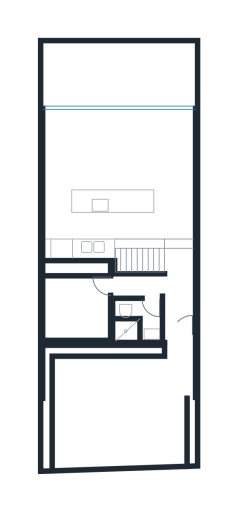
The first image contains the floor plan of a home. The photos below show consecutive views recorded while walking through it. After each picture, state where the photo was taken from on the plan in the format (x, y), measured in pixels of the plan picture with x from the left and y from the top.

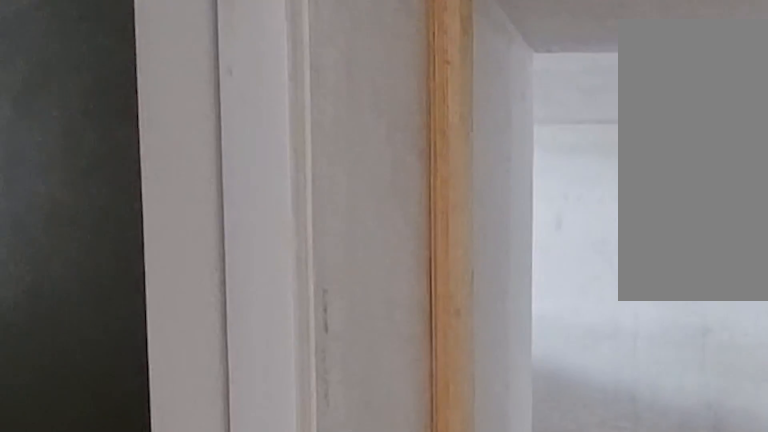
(174, 291)
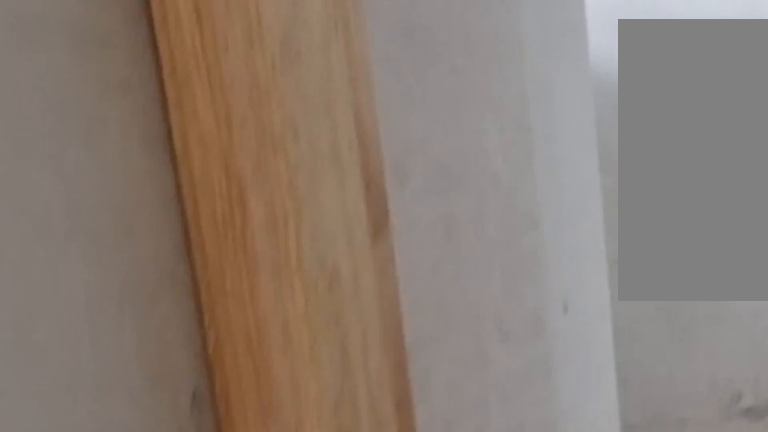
(119, 284)
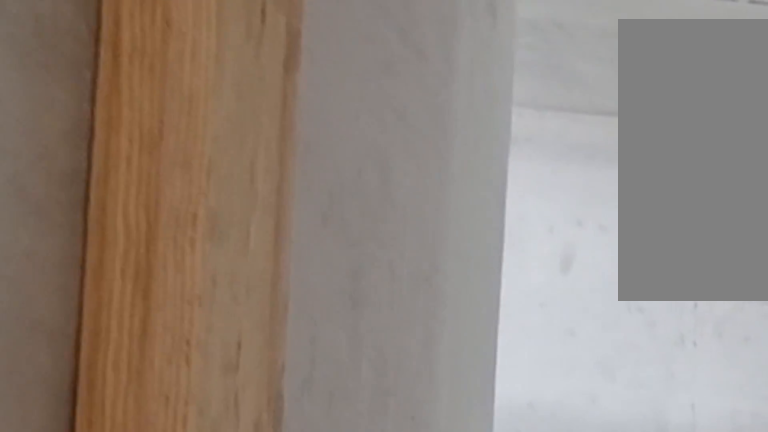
(119, 284)
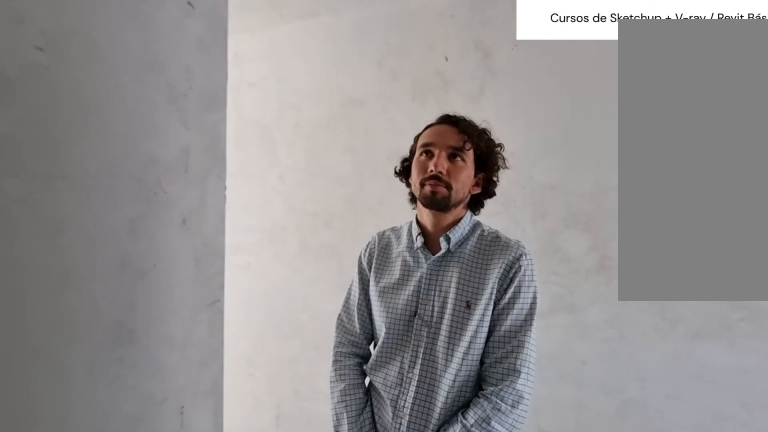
(119, 284)
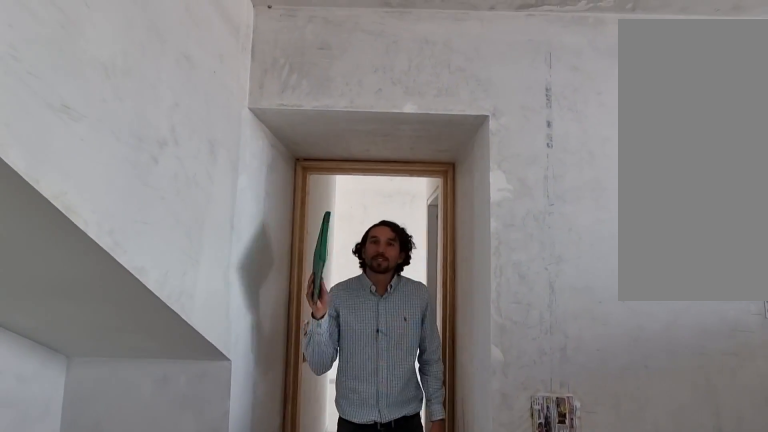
(65, 289)
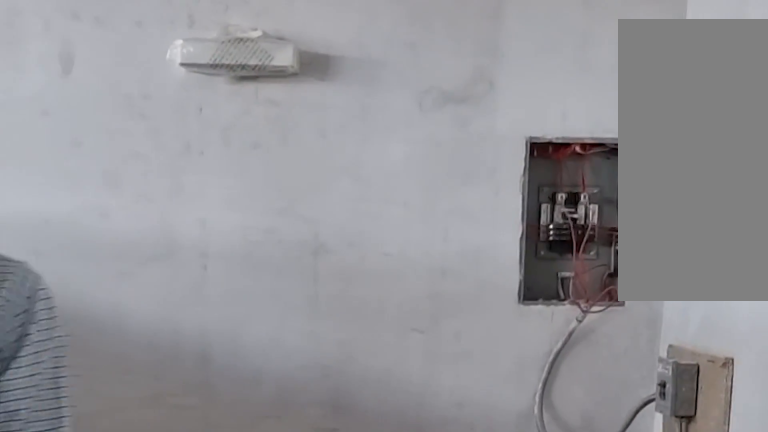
(138, 282)
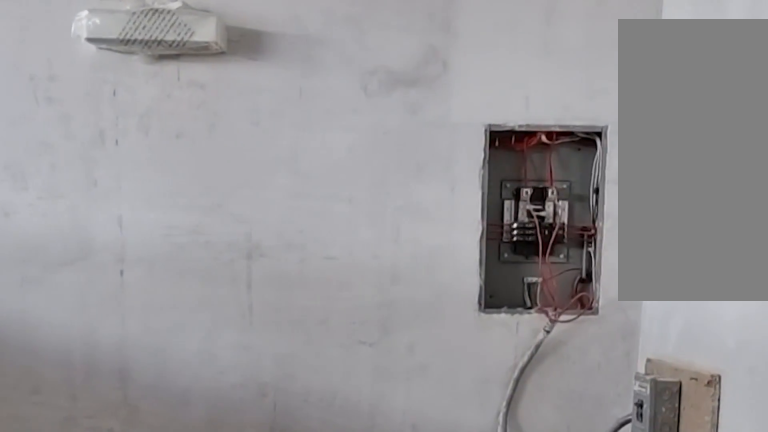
(137, 282)
